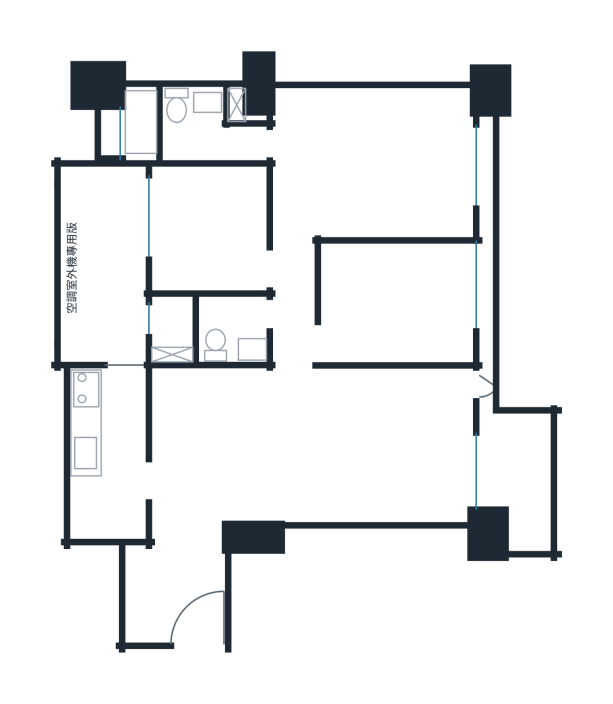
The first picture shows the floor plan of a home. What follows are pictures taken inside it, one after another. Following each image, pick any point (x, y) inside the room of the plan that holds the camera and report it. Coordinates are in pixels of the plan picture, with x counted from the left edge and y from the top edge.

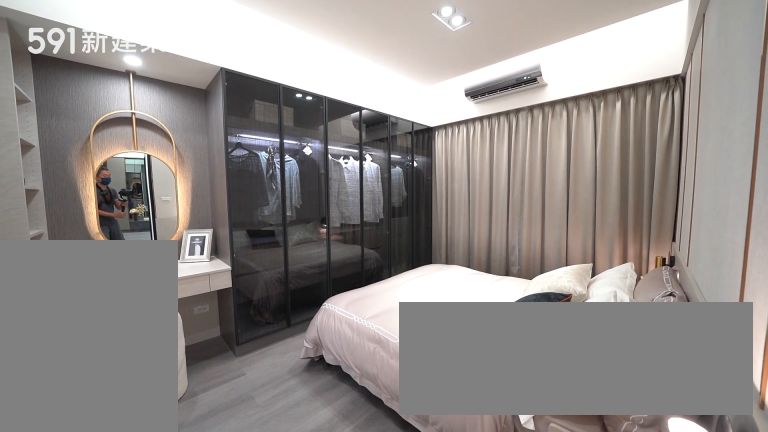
(379, 160)
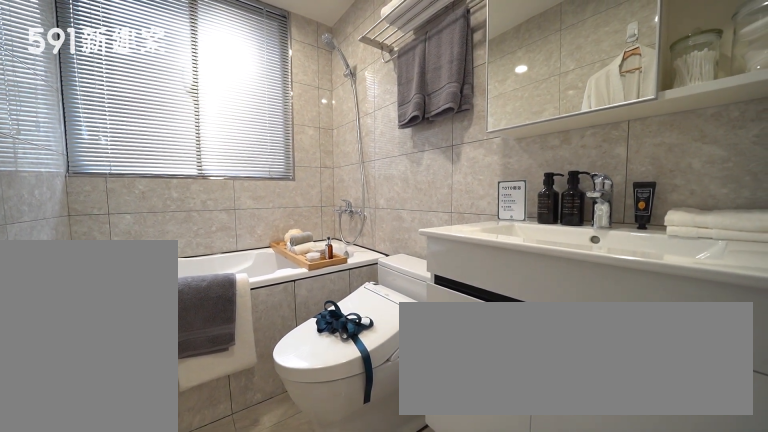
(191, 122)
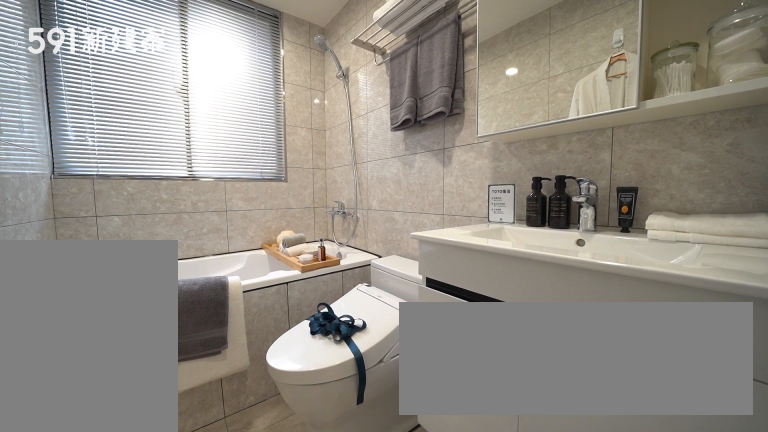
(191, 122)
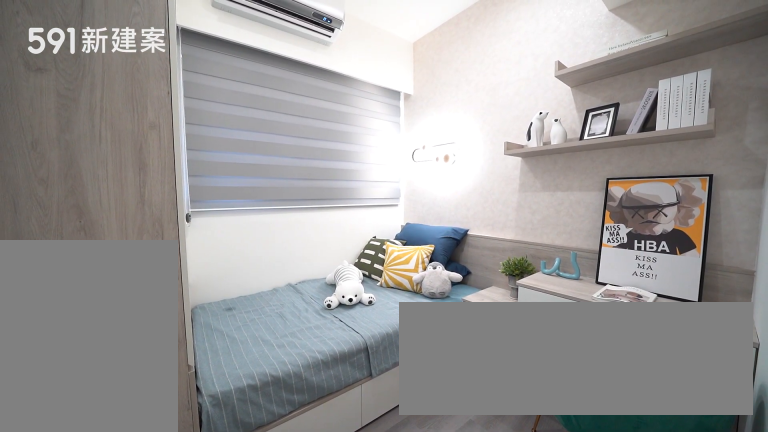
(203, 229)
